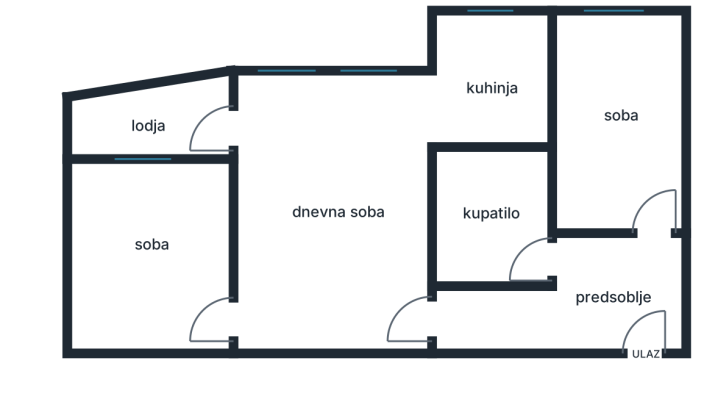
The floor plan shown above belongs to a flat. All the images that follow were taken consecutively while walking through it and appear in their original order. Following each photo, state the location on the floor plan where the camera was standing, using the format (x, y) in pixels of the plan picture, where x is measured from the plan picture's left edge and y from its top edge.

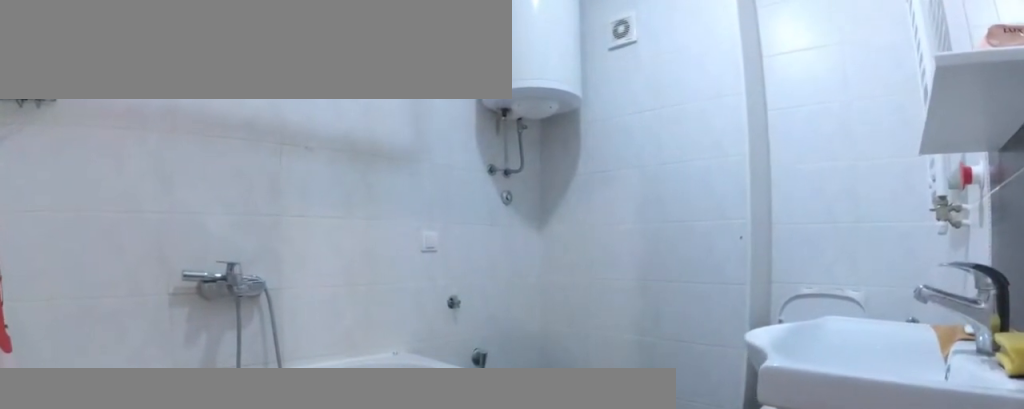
(531, 248)
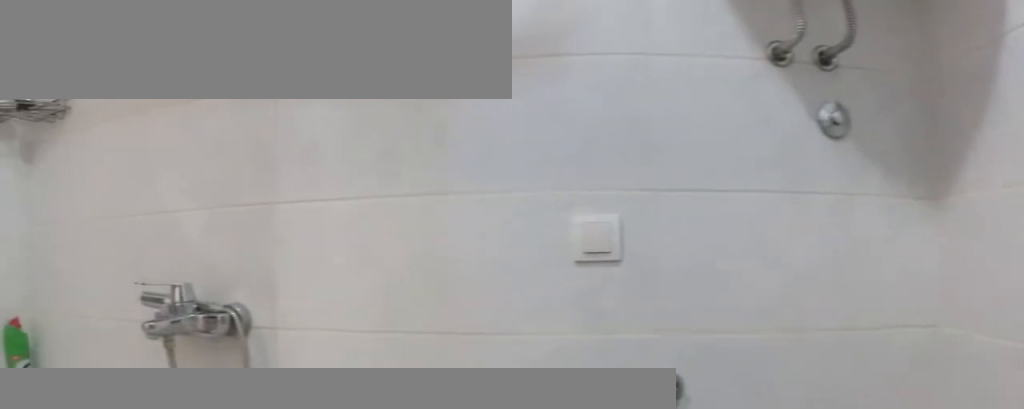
(527, 156)
